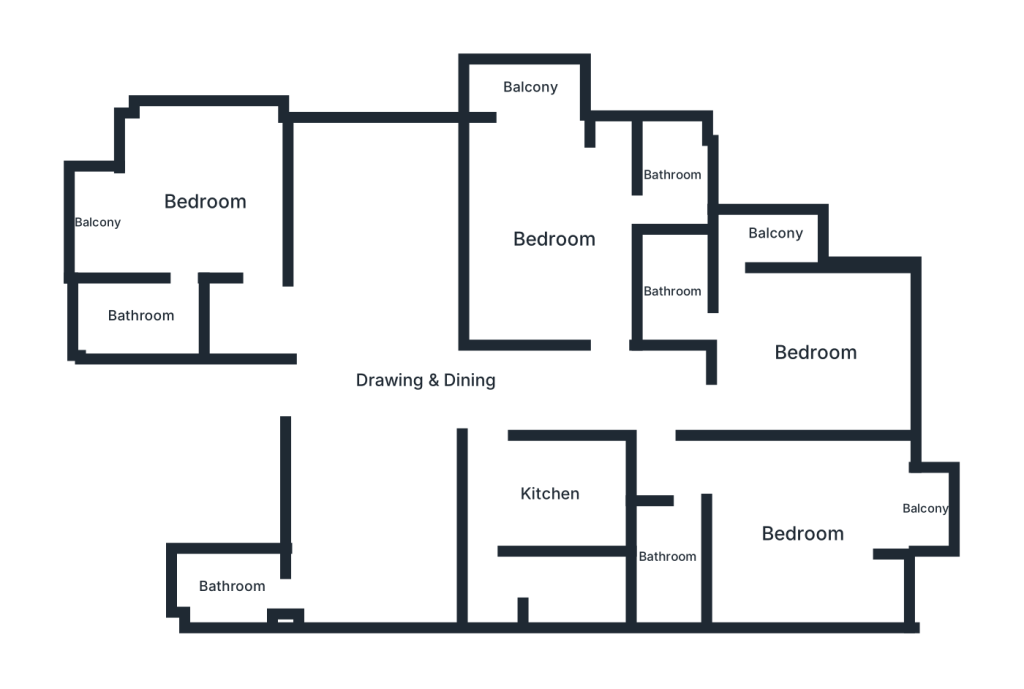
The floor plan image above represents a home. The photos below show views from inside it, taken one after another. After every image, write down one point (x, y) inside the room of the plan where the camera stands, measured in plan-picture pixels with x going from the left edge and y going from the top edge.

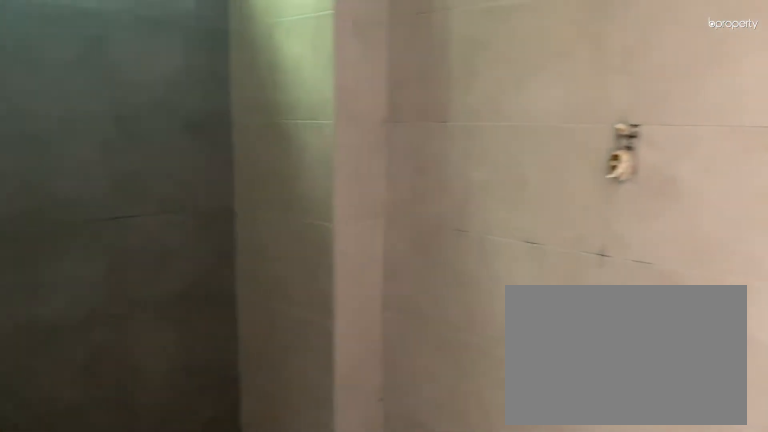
(674, 176)
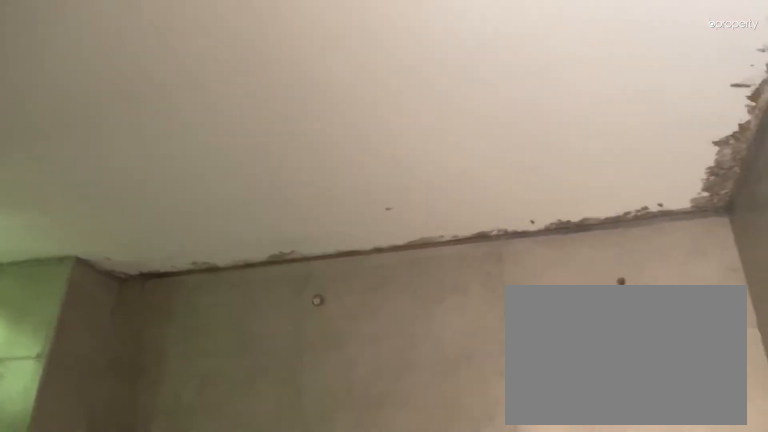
(674, 176)
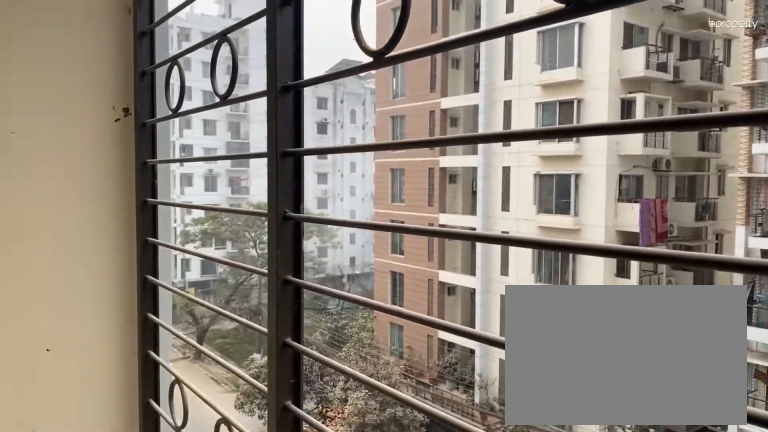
(531, 88)
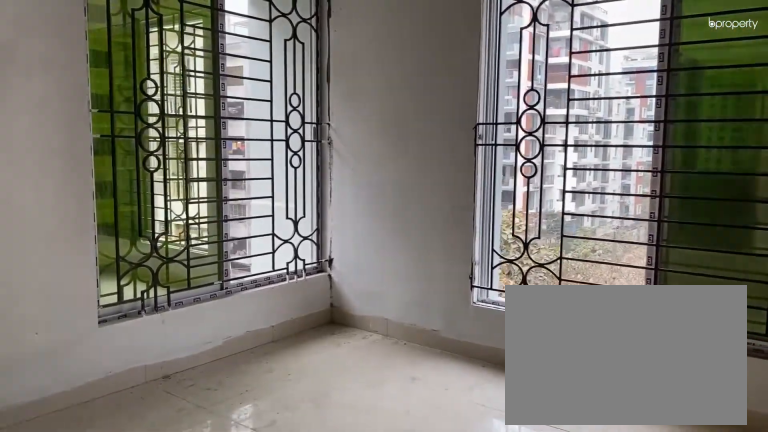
(814, 353)
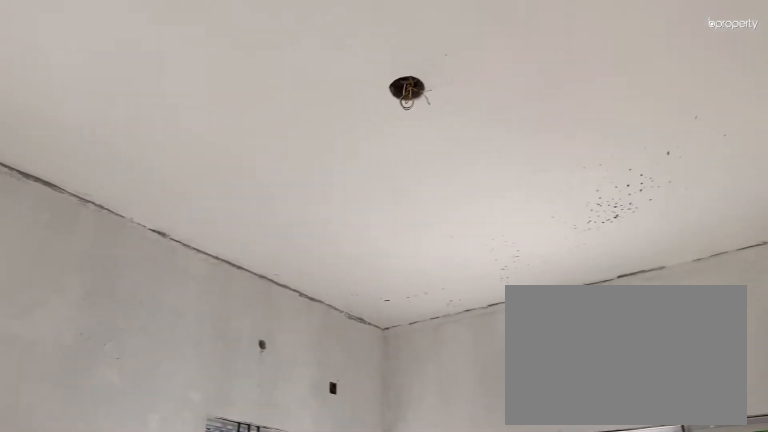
(814, 353)
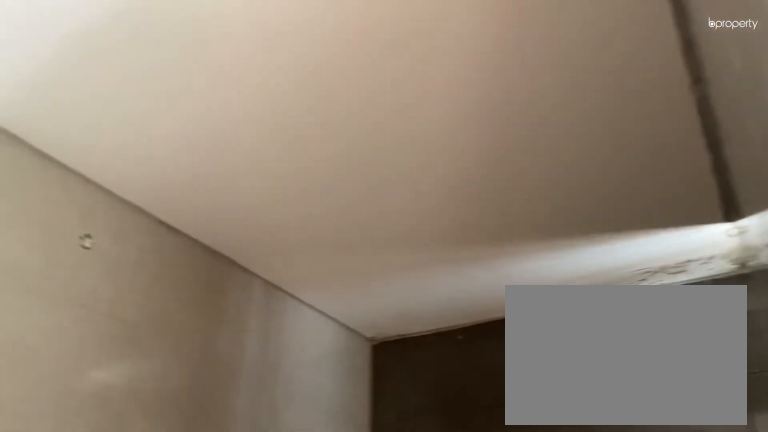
(673, 292)
